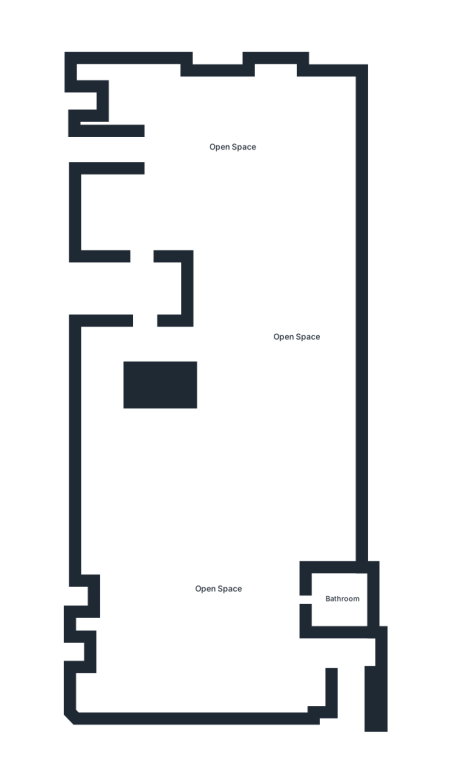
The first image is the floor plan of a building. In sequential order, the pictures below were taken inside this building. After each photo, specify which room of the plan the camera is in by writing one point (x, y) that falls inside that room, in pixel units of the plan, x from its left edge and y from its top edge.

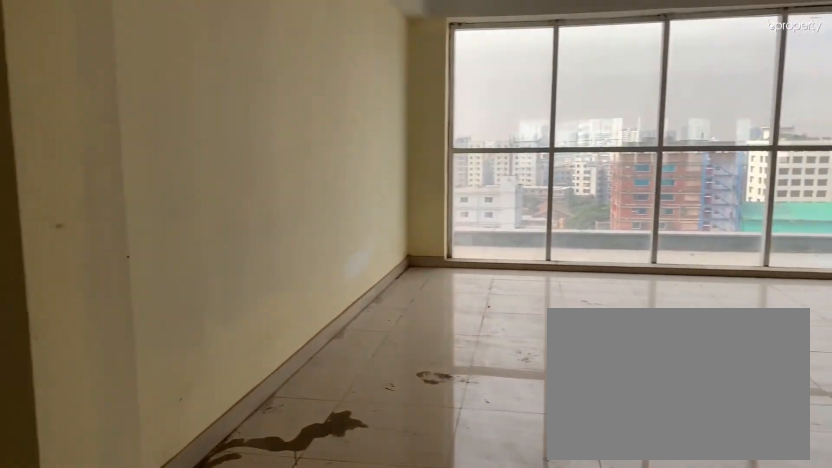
(234, 147)
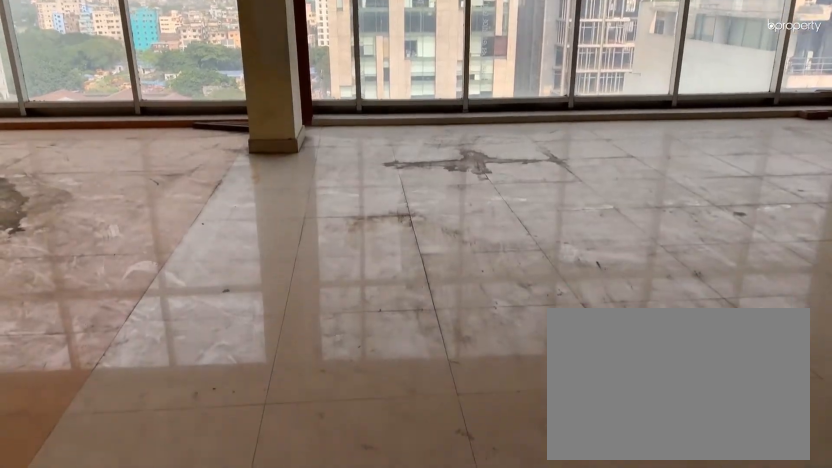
(234, 147)
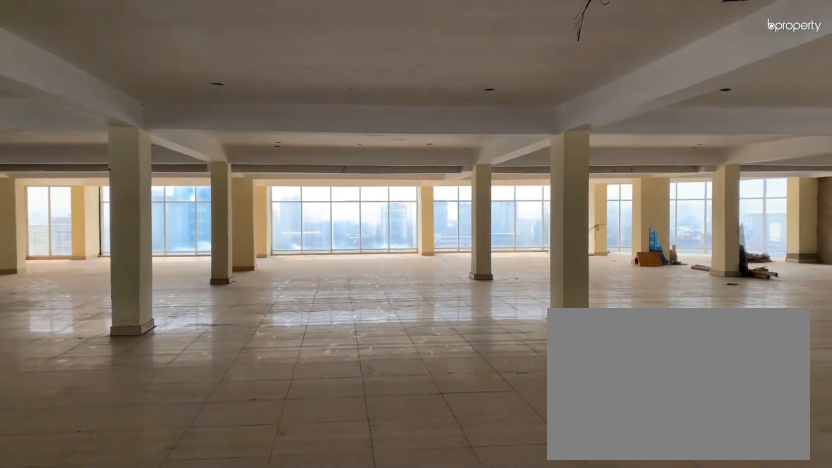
(295, 337)
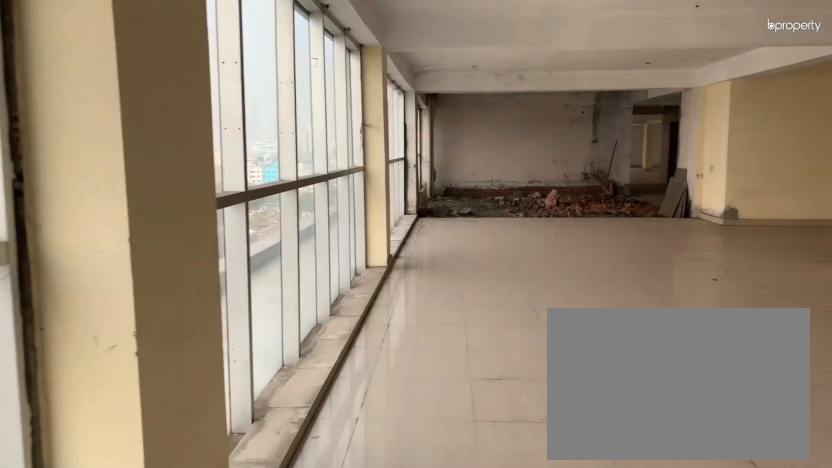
(217, 589)
